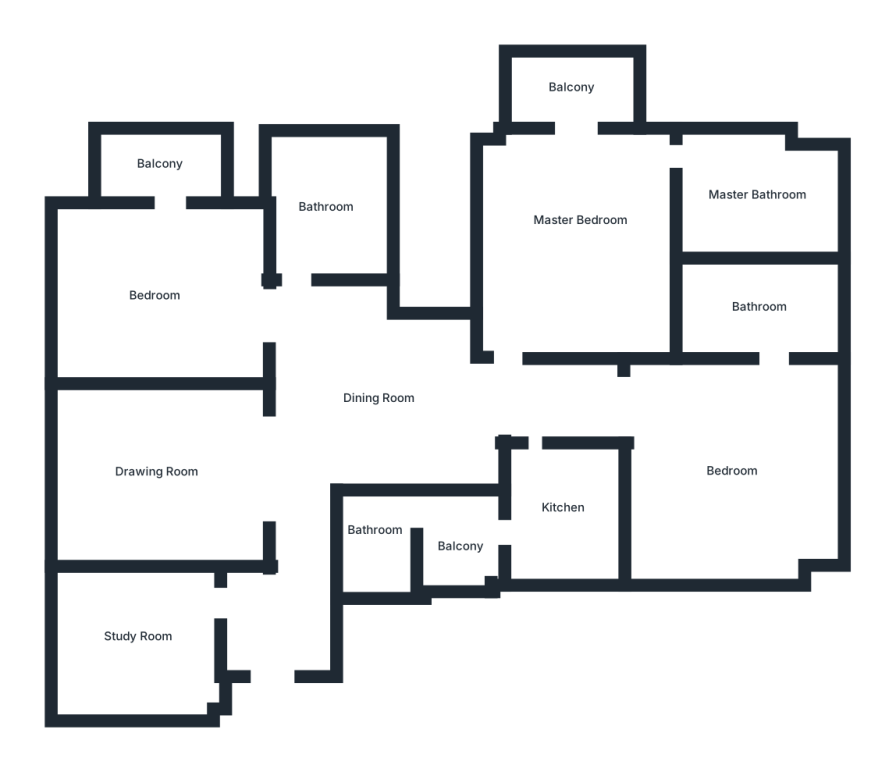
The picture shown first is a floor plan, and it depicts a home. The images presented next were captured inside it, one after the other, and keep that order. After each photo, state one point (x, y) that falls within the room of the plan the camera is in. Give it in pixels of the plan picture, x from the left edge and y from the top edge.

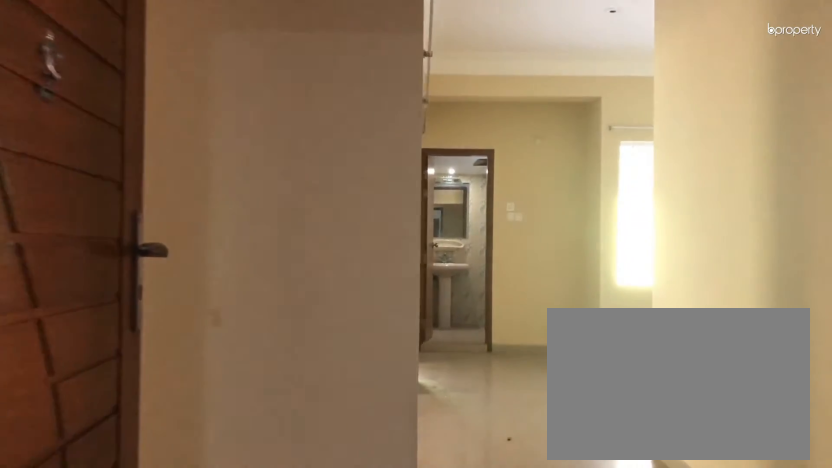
(289, 613)
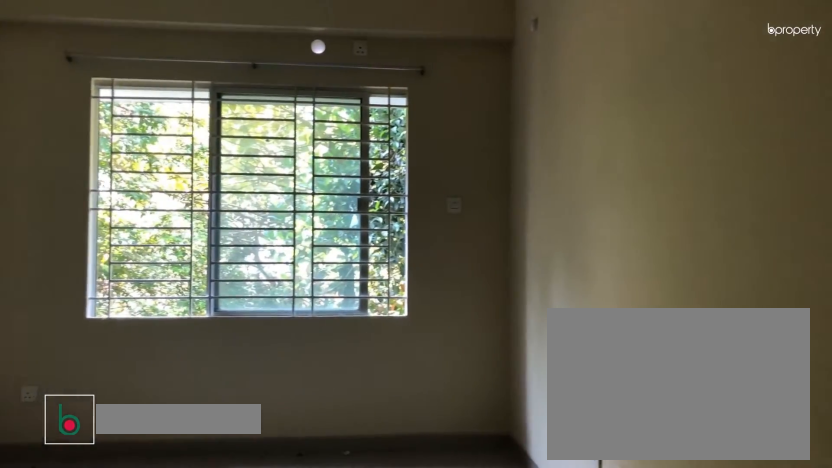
(159, 472)
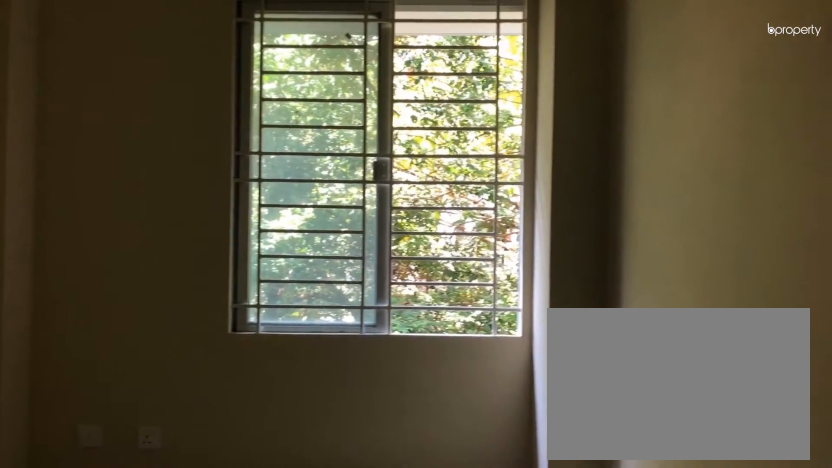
(138, 635)
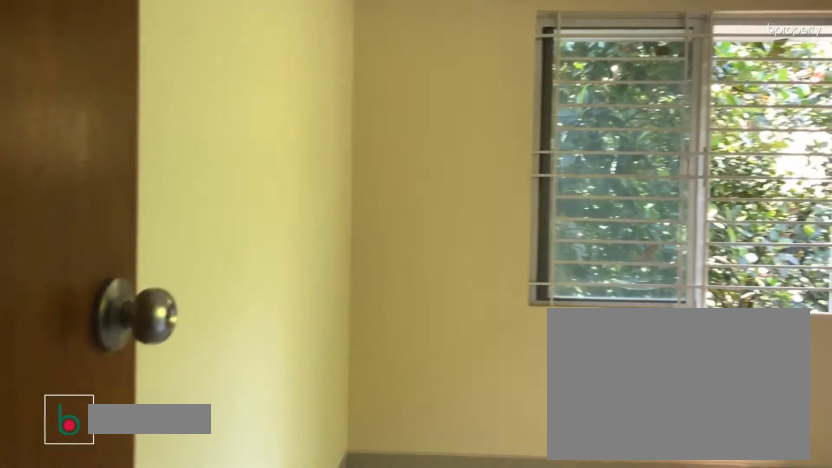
(154, 296)
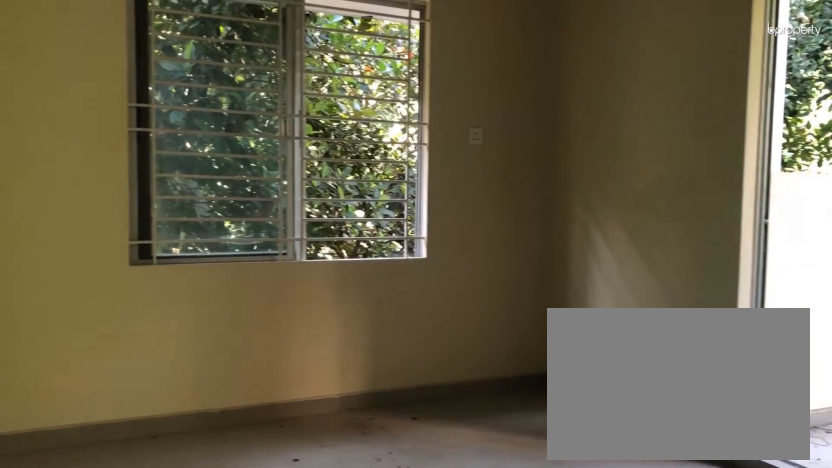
(154, 296)
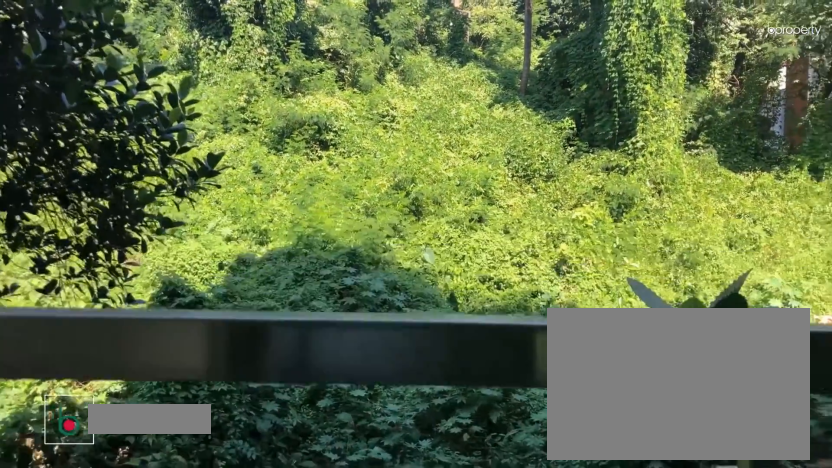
(159, 164)
